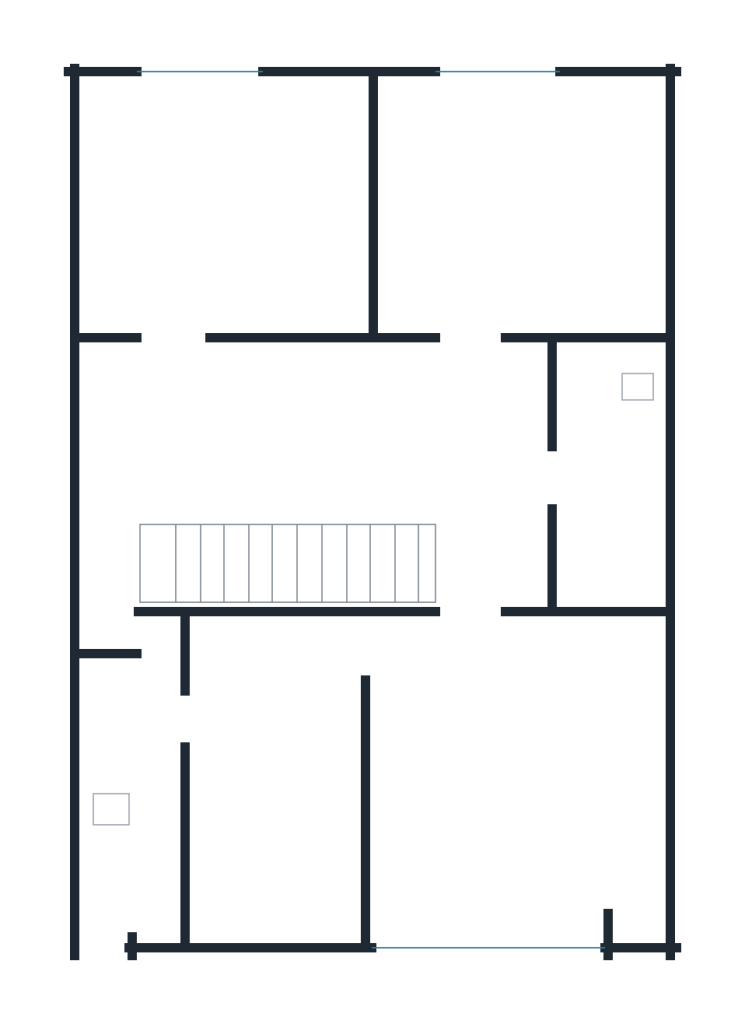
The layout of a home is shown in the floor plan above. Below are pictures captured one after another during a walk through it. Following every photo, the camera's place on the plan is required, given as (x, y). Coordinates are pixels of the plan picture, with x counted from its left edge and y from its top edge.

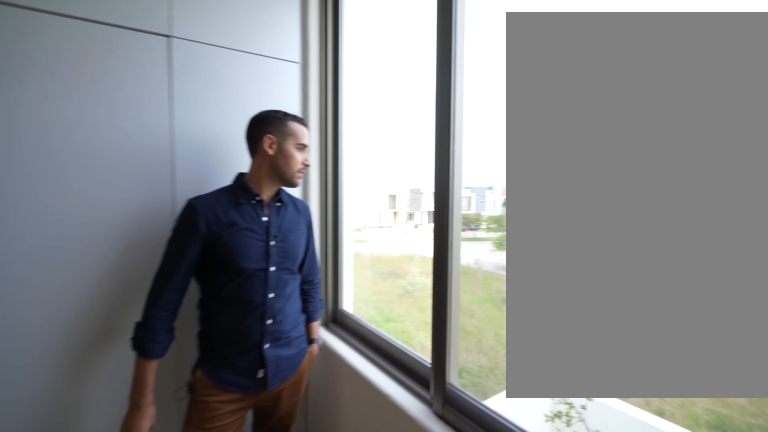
(313, 145)
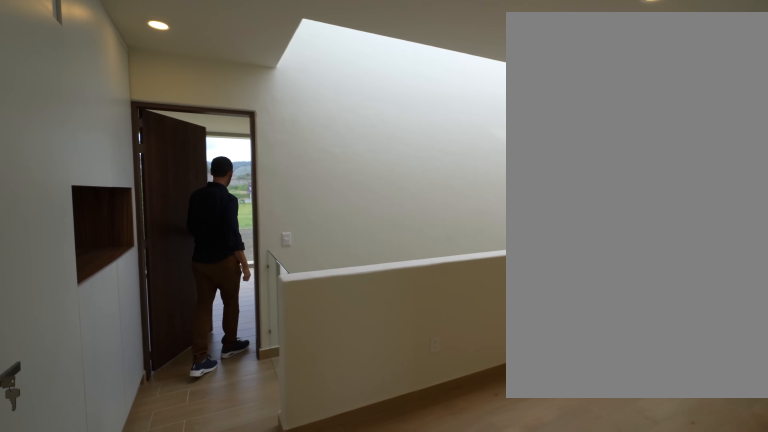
(465, 429)
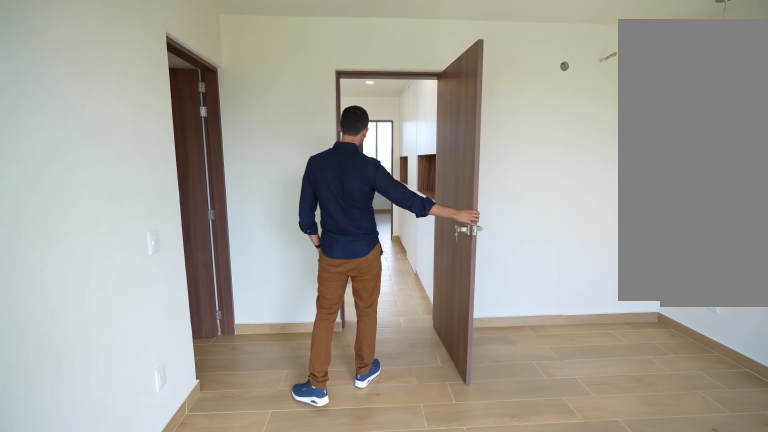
(408, 912)
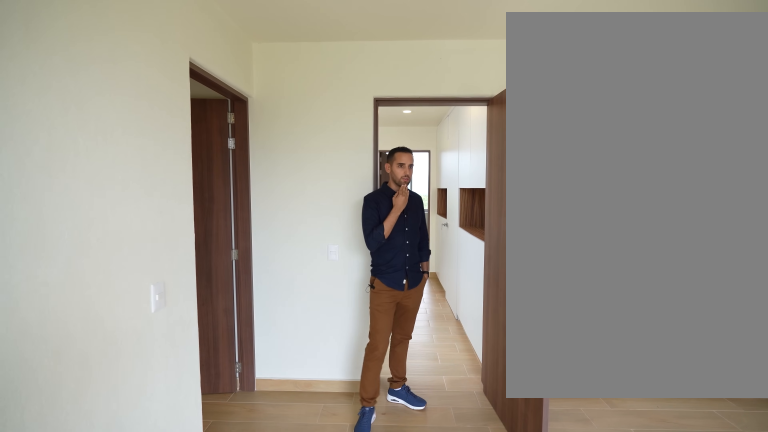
(455, 918)
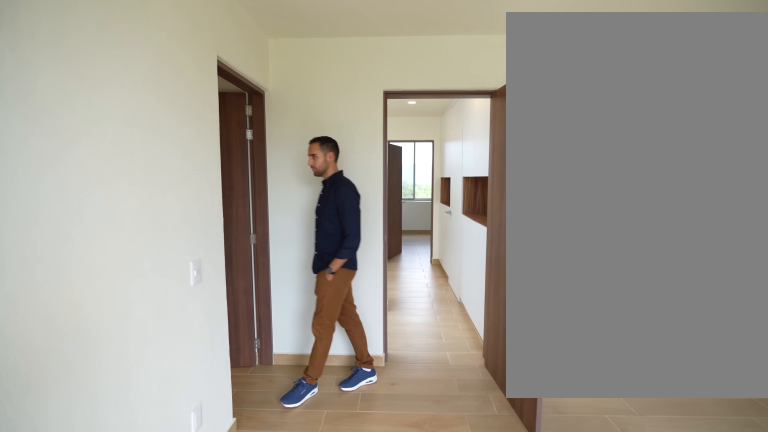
(455, 918)
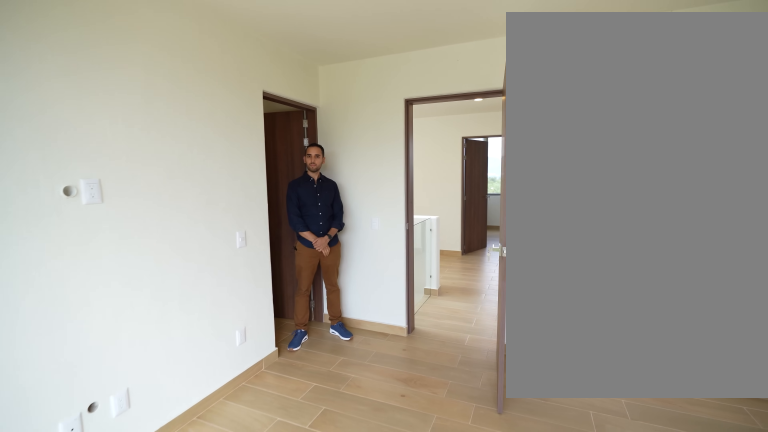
(470, 833)
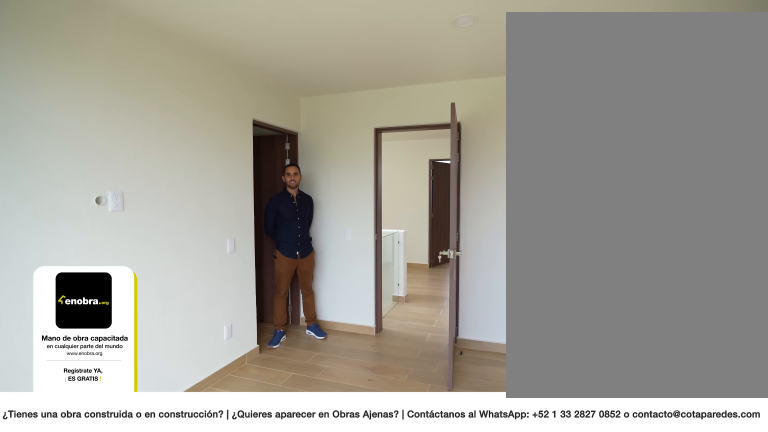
(563, 897)
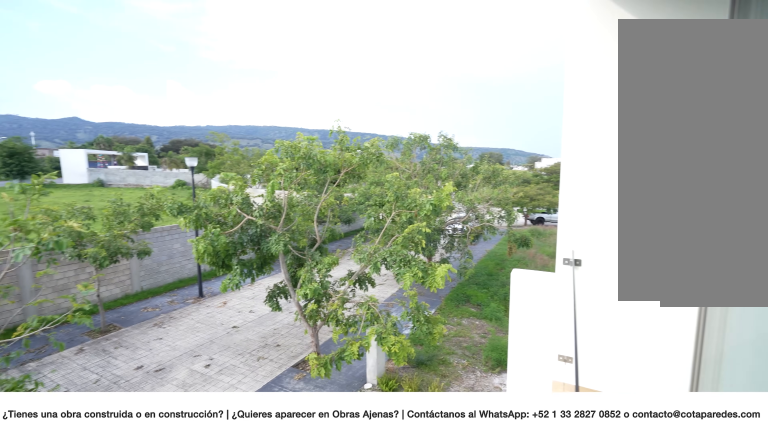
(559, 912)
